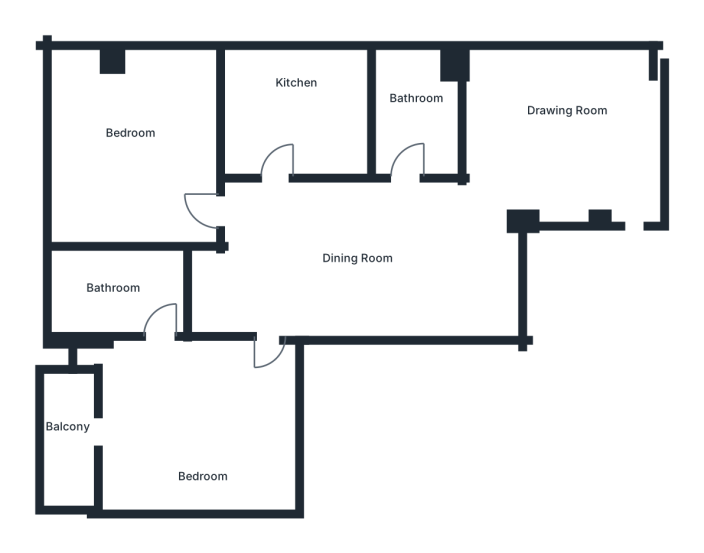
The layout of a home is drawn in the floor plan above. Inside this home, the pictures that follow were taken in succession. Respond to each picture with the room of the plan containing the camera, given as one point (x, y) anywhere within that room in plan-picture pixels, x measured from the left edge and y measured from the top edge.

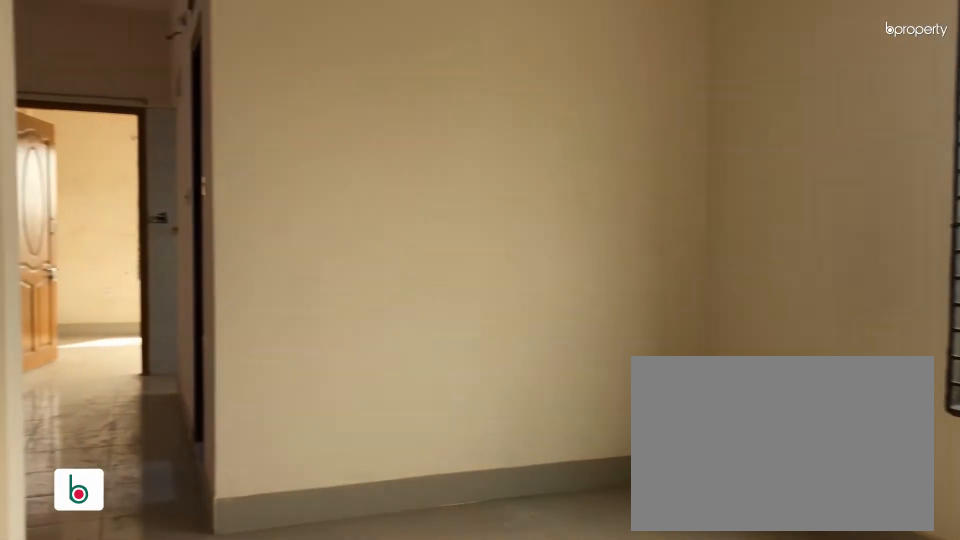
(563, 142)
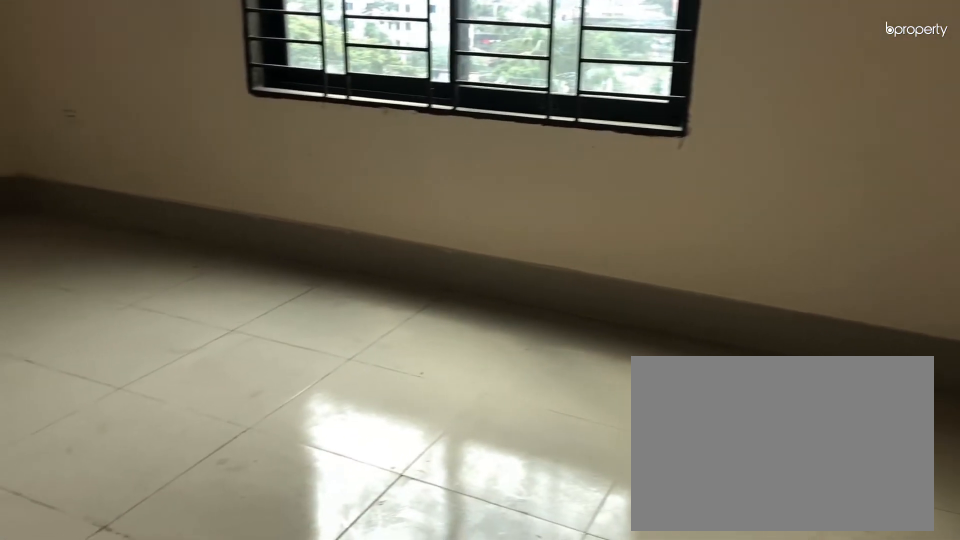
(562, 138)
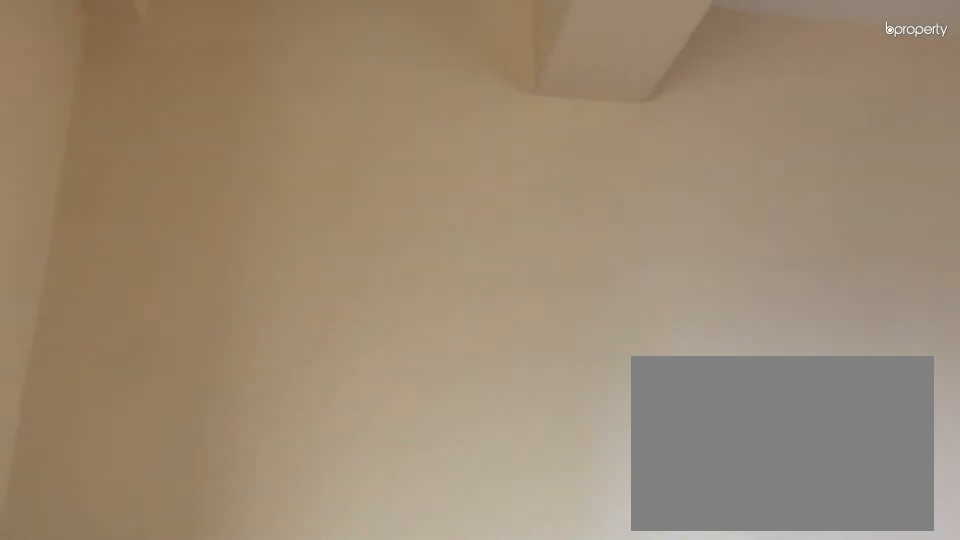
(360, 247)
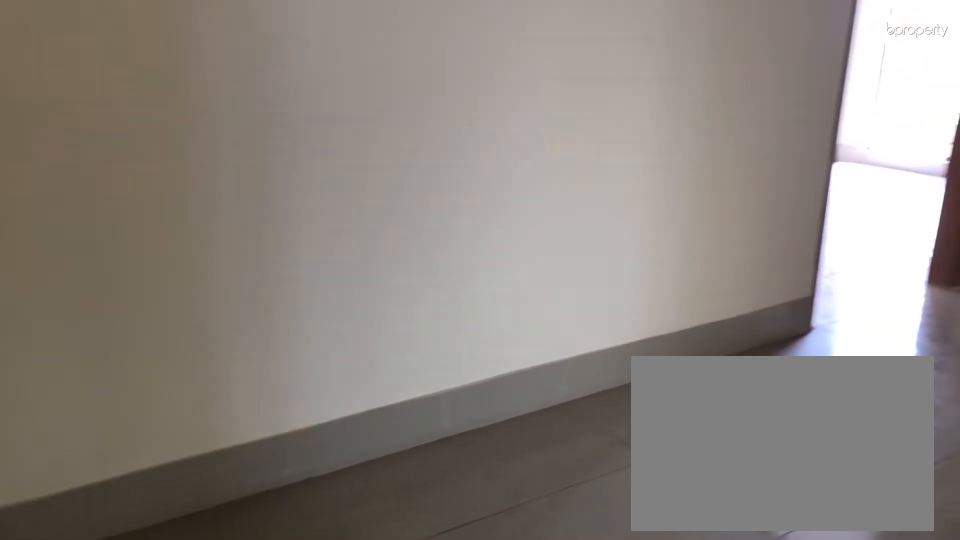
(360, 247)
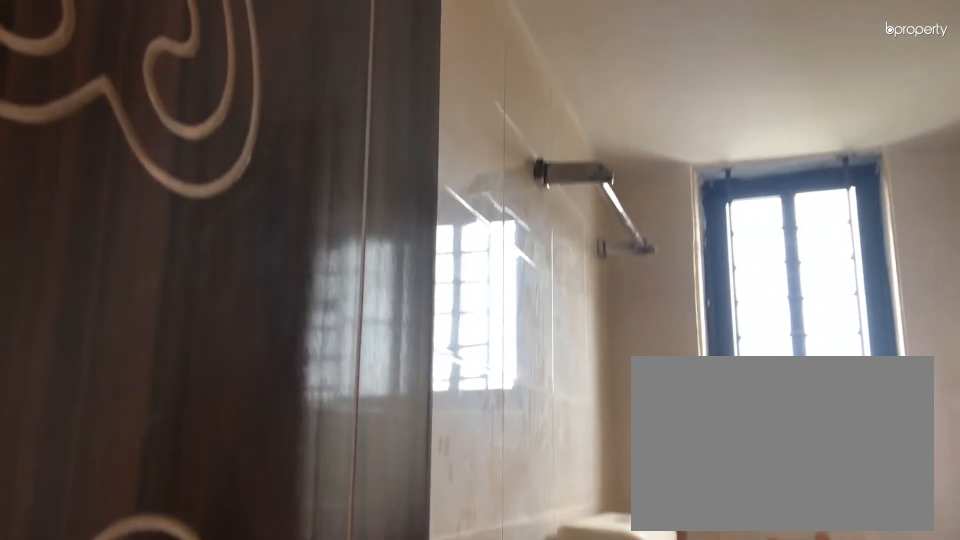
(423, 98)
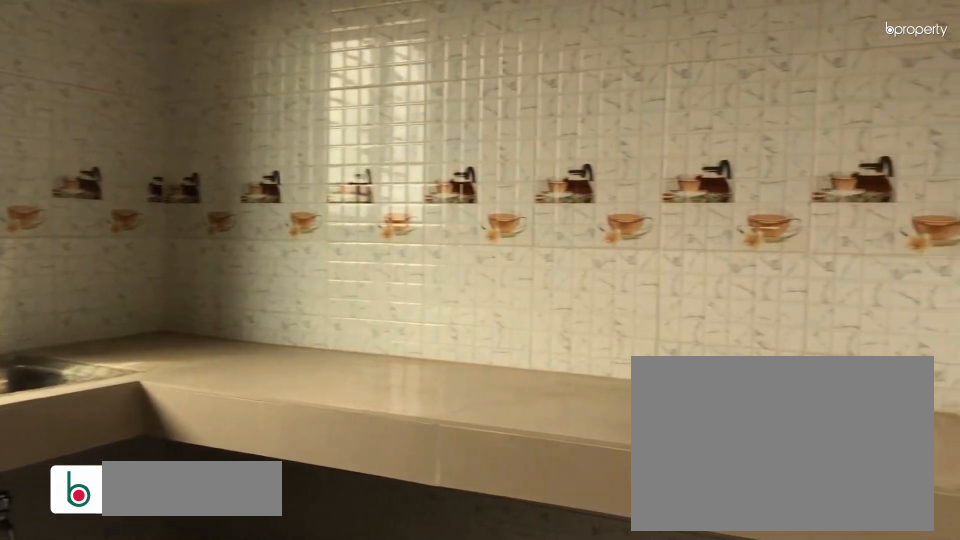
(299, 109)
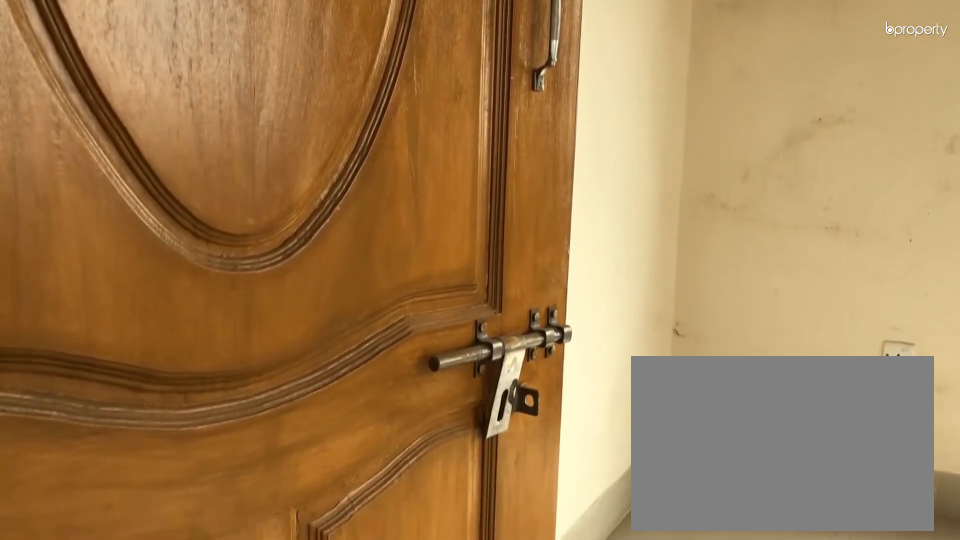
(136, 148)
